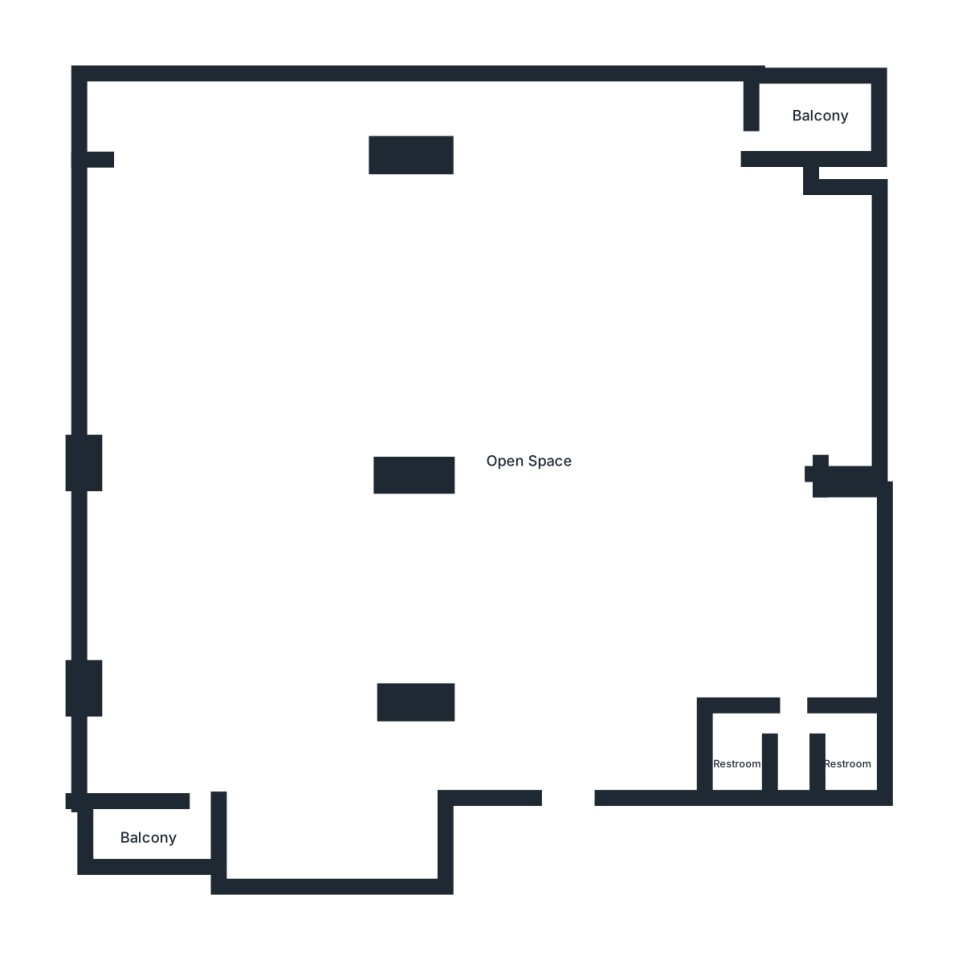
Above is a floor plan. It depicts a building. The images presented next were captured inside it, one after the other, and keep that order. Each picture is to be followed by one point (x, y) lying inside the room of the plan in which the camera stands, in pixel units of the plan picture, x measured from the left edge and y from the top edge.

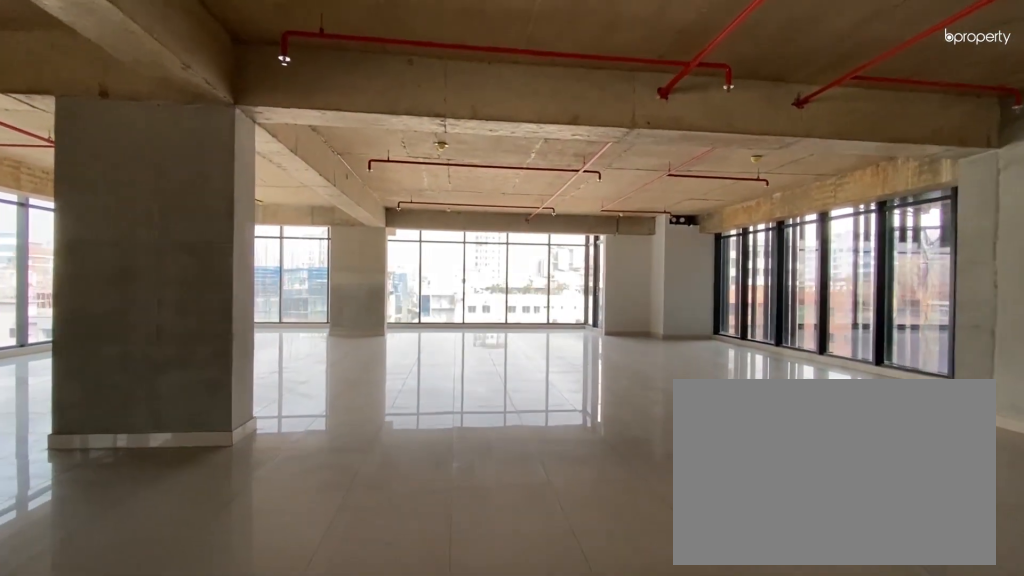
(531, 479)
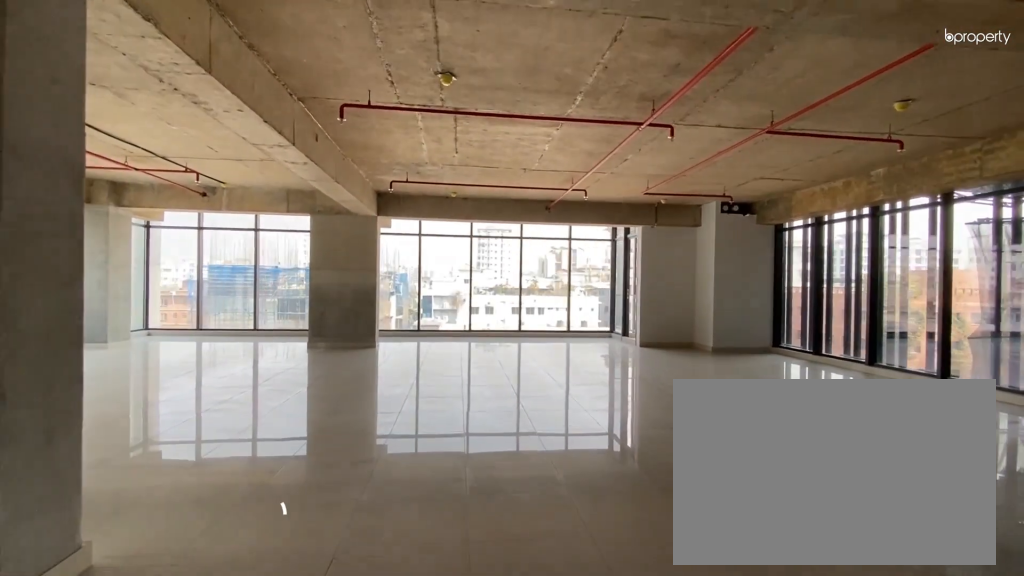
(531, 479)
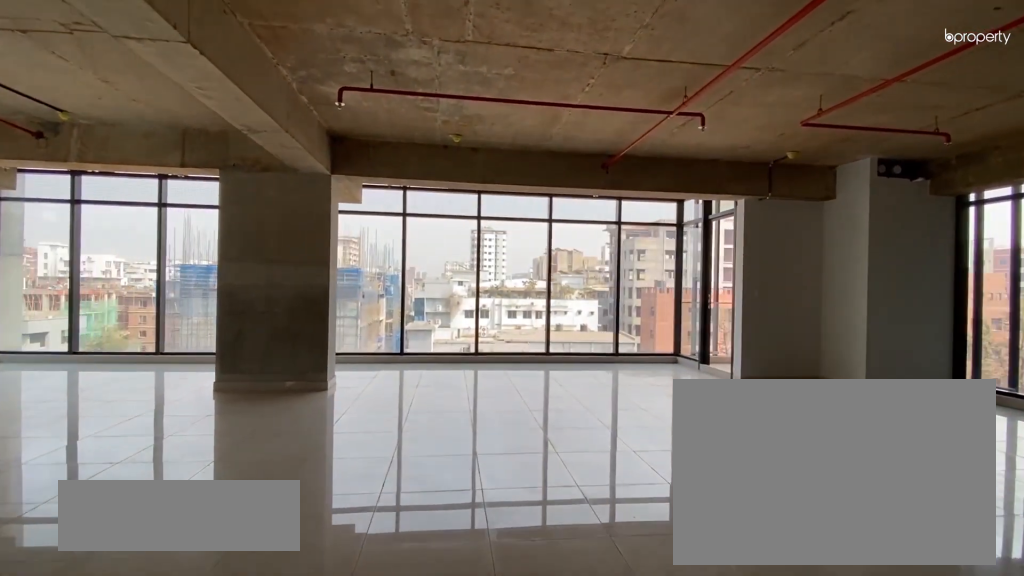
(530, 235)
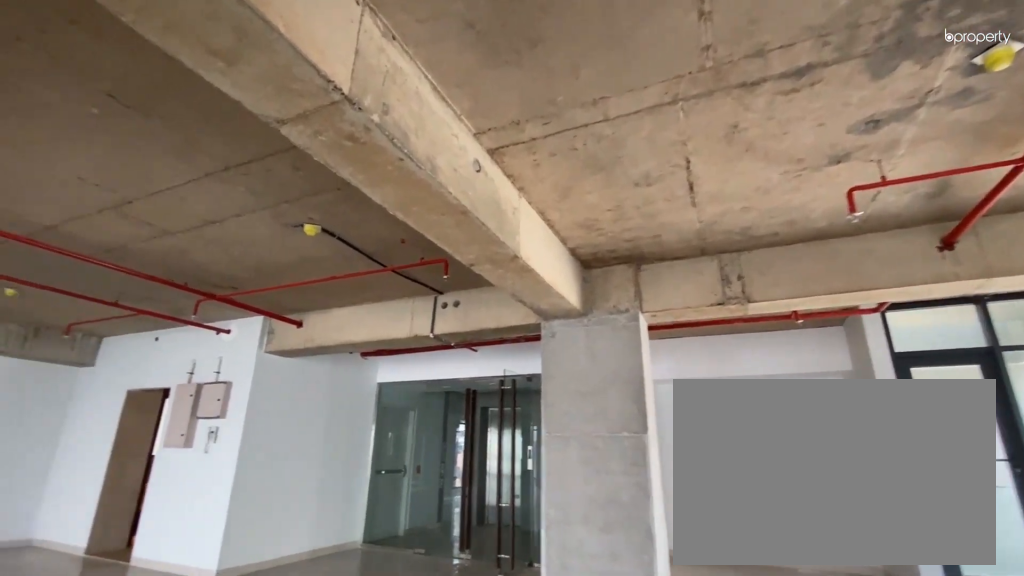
(282, 670)
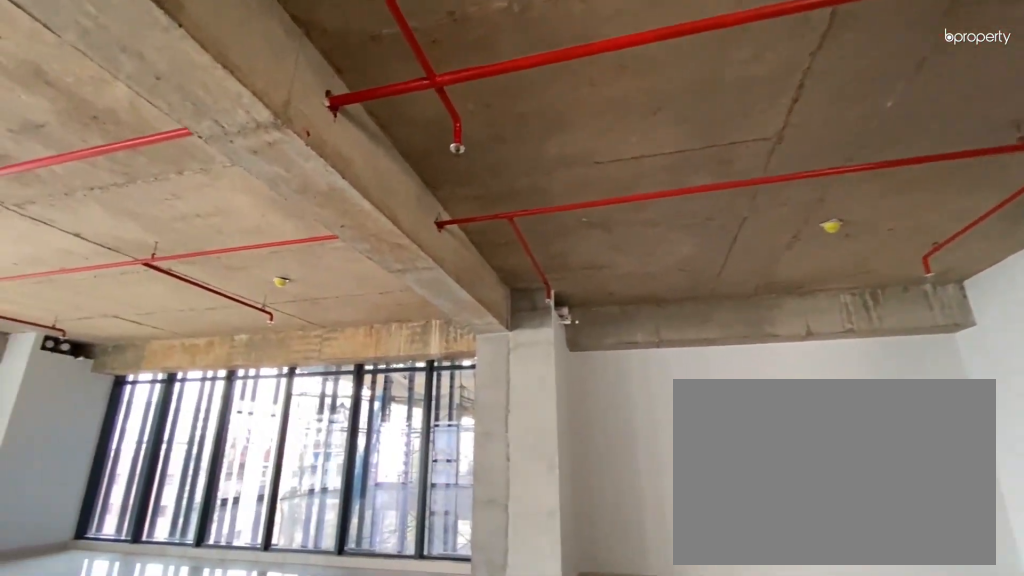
(282, 670)
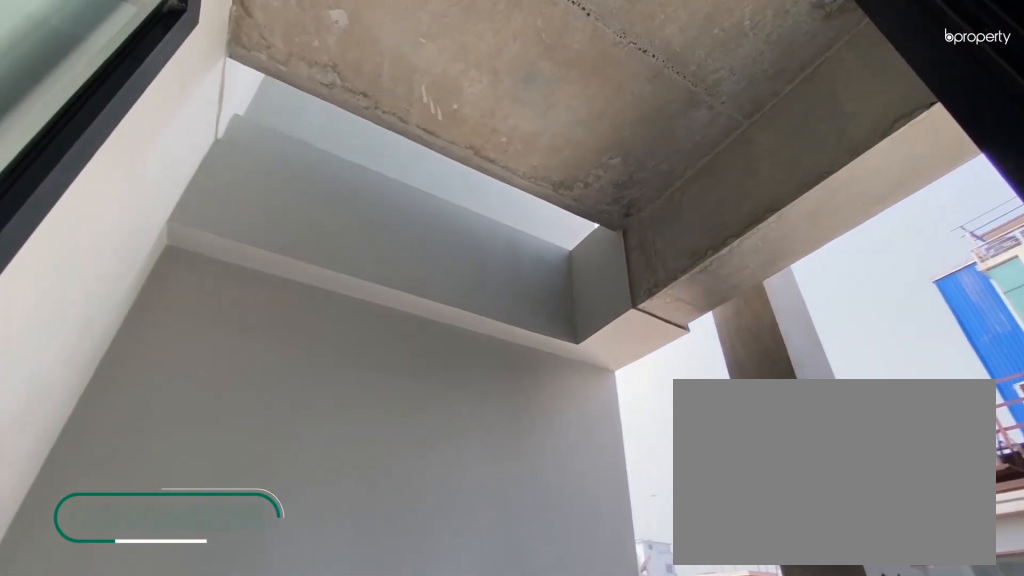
(147, 837)
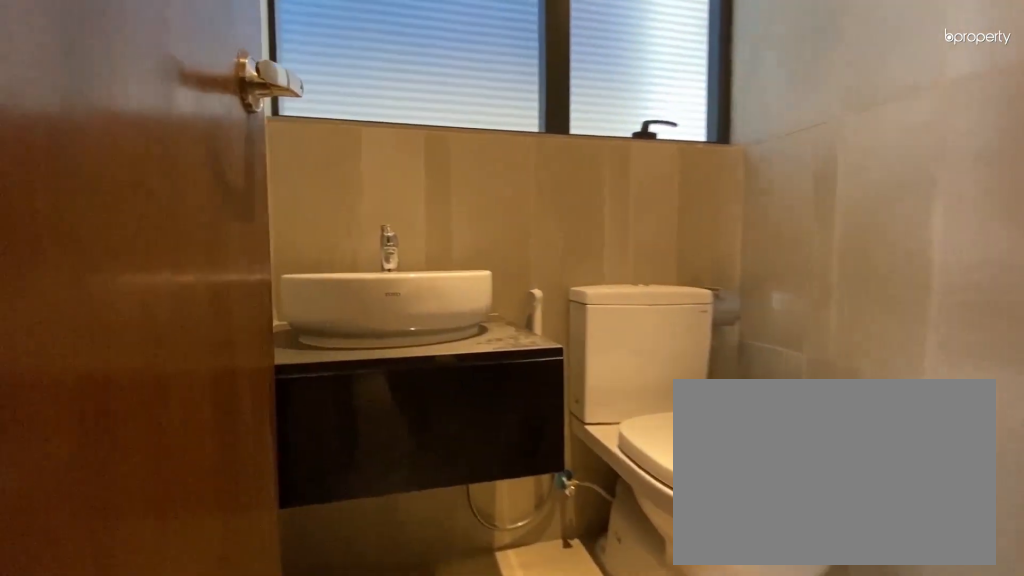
(844, 764)
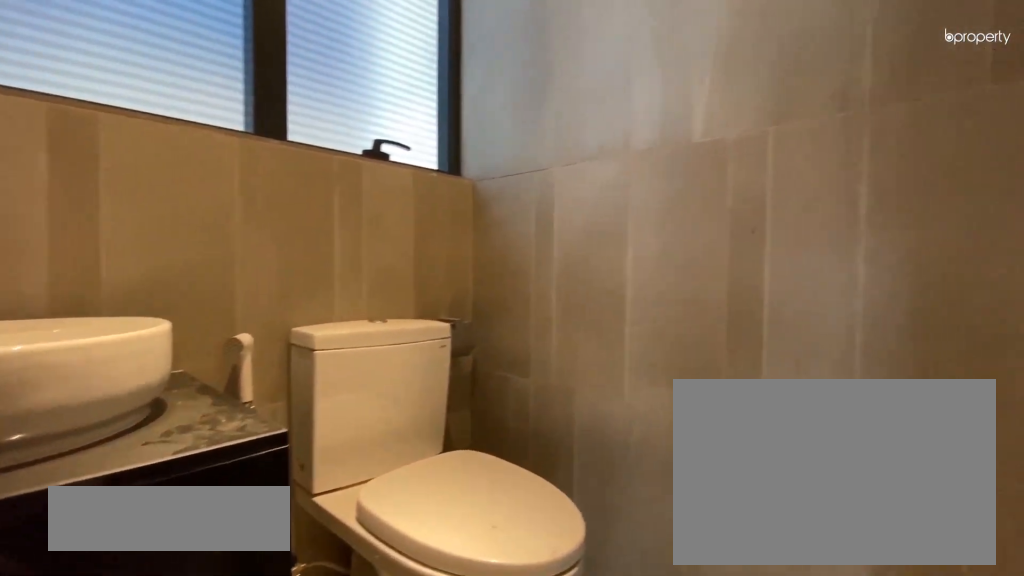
(844, 764)
